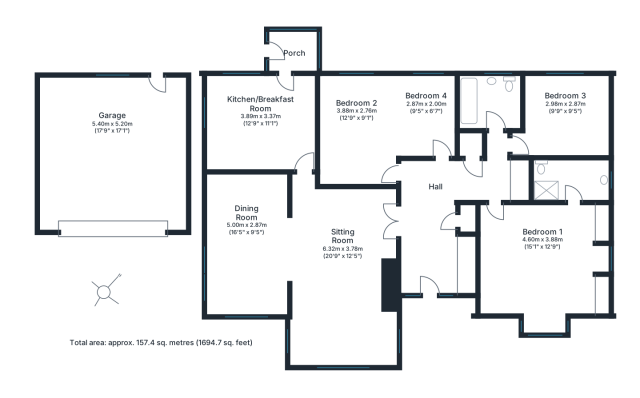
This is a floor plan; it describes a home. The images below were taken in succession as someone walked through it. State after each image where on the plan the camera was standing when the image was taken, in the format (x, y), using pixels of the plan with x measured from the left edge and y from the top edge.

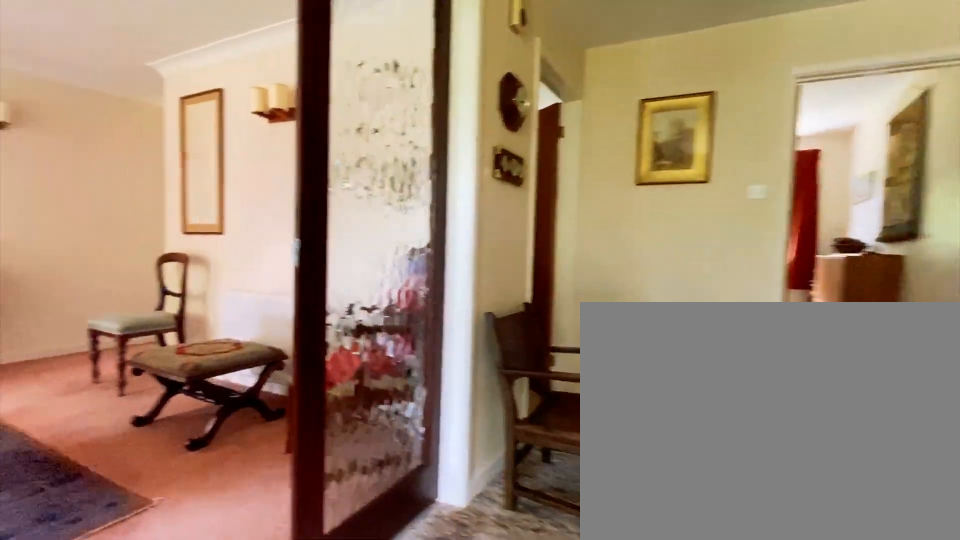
(425, 227)
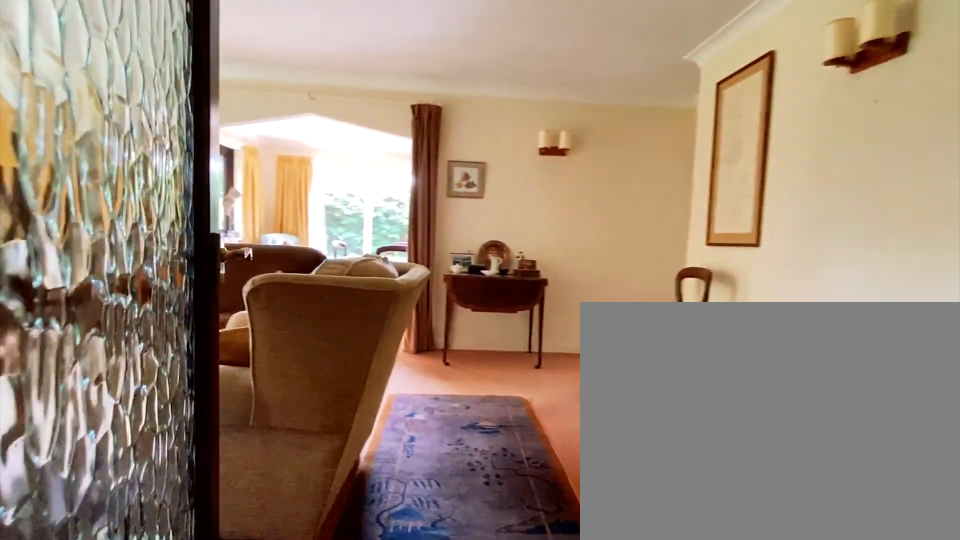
(409, 223)
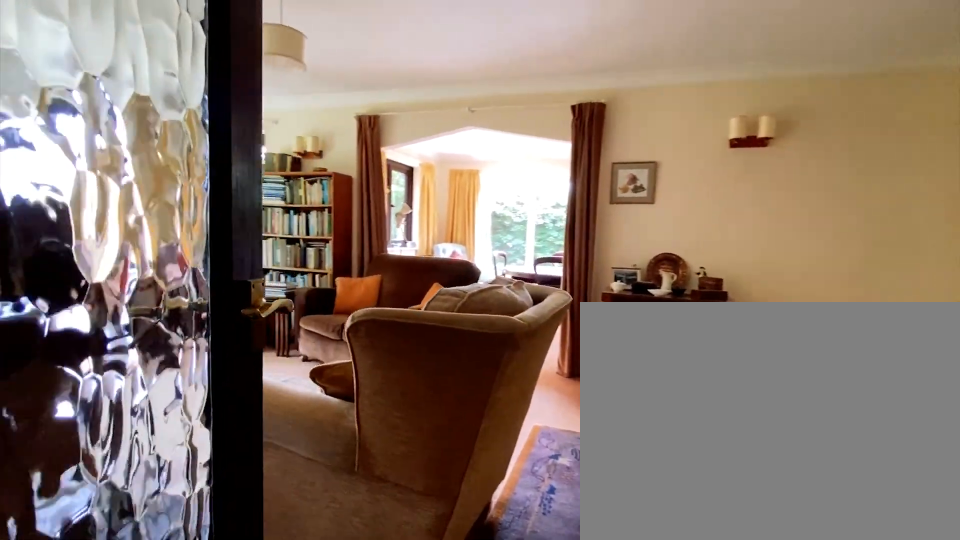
(397, 223)
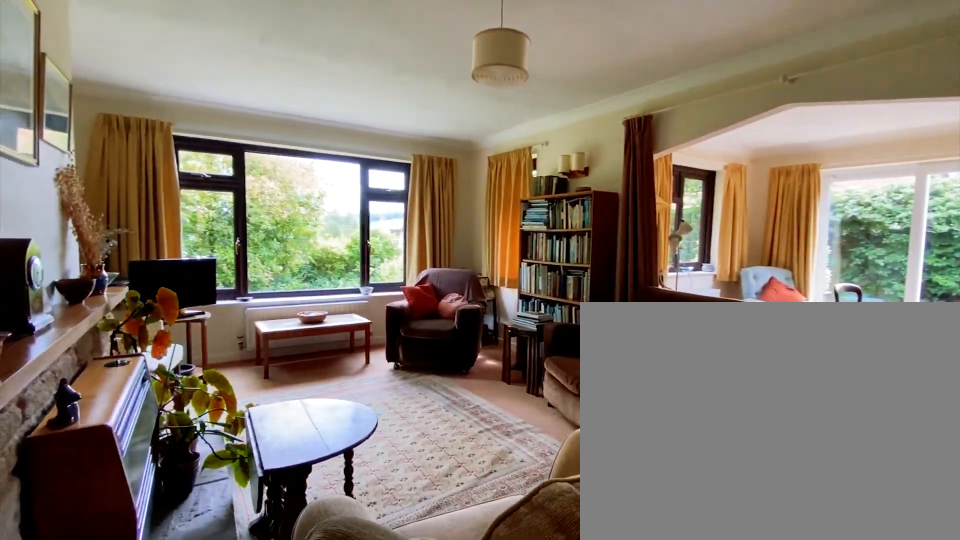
(366, 223)
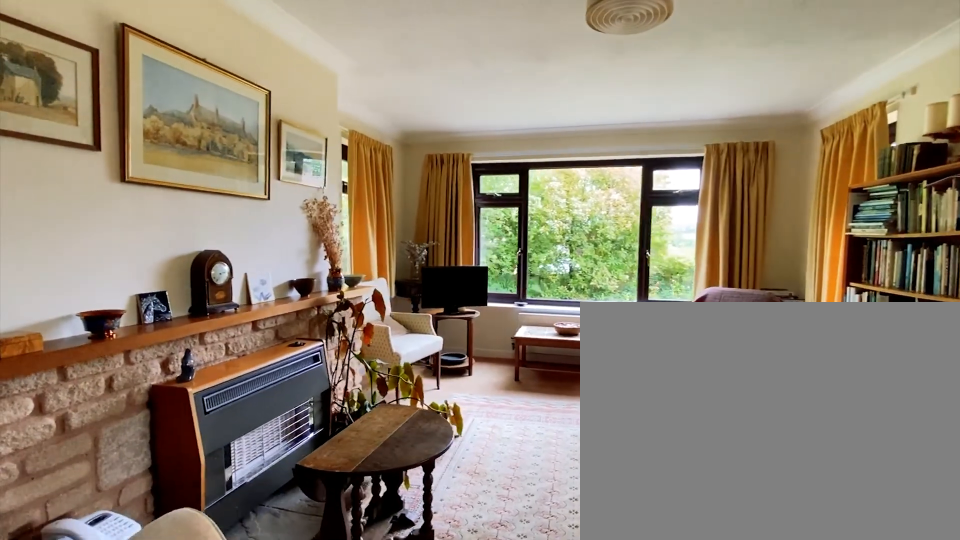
(338, 225)
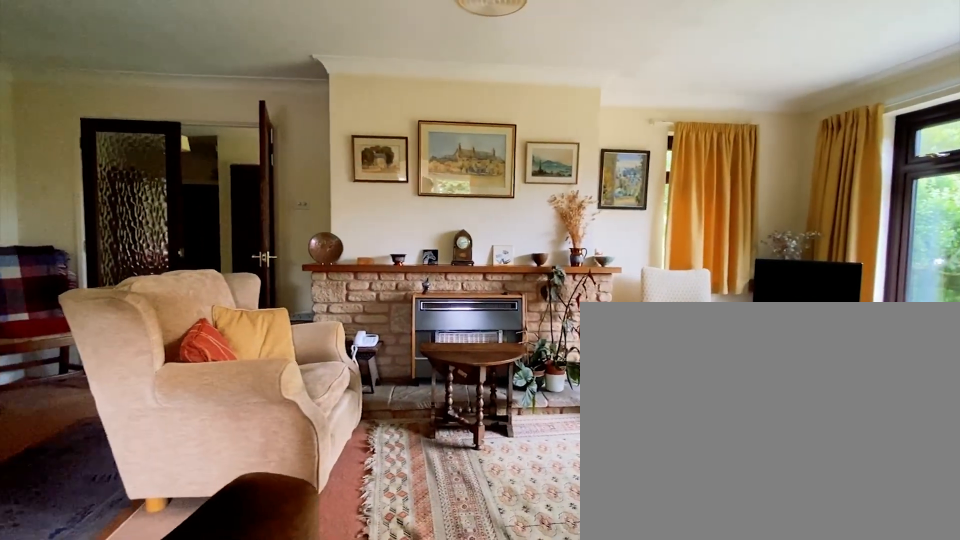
(304, 241)
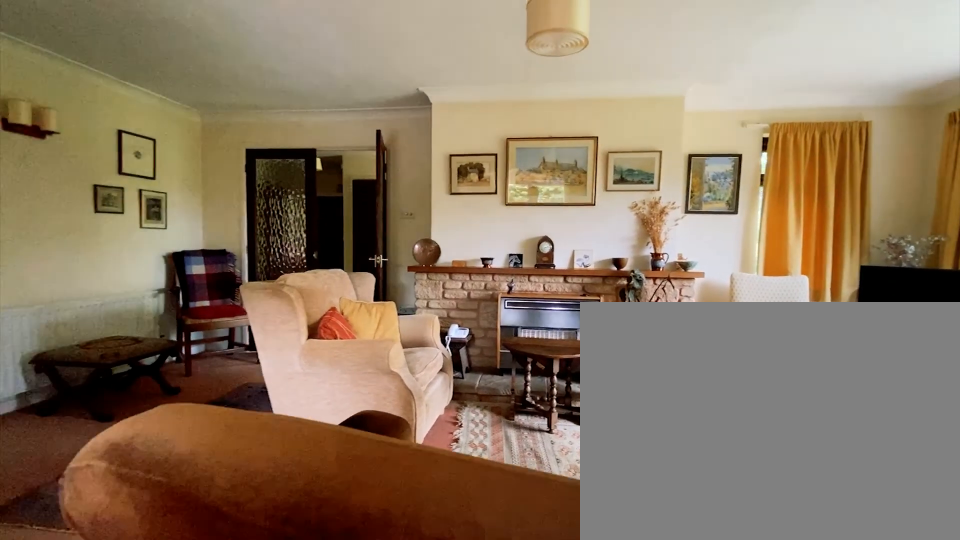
(296, 245)
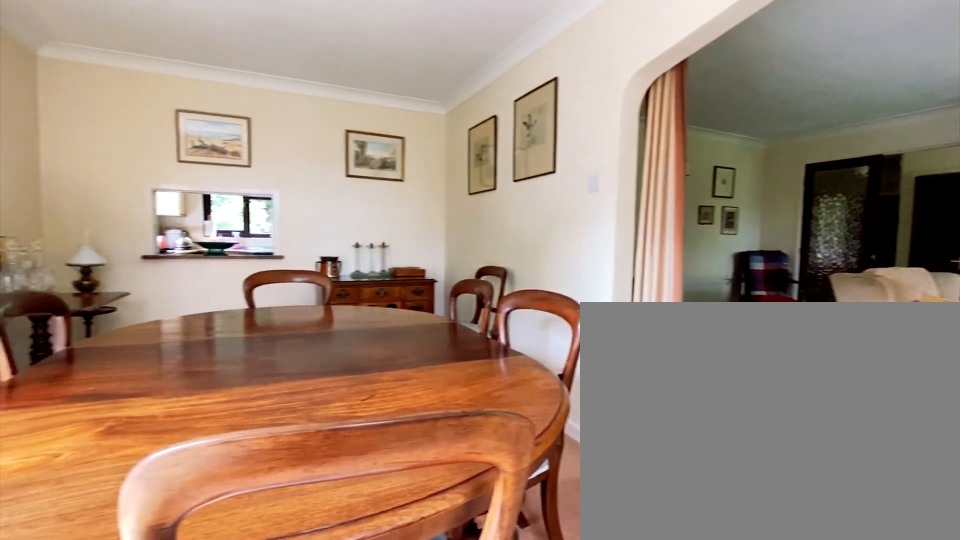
(268, 254)
